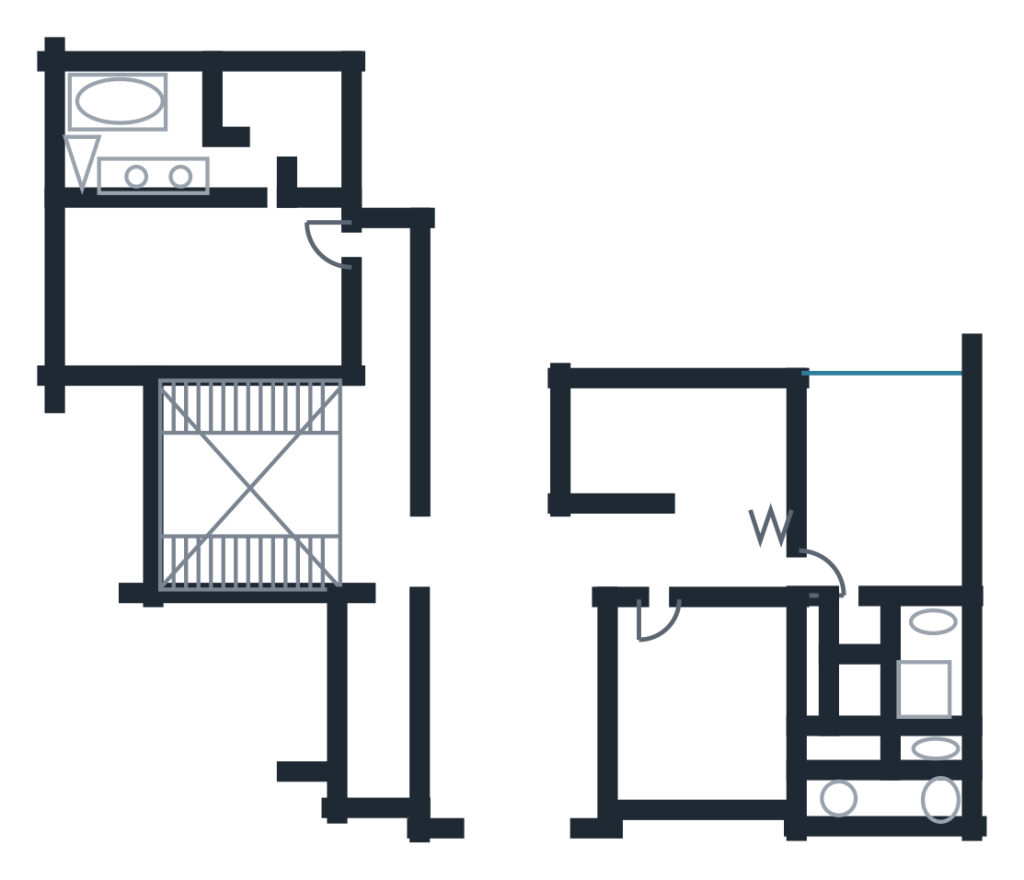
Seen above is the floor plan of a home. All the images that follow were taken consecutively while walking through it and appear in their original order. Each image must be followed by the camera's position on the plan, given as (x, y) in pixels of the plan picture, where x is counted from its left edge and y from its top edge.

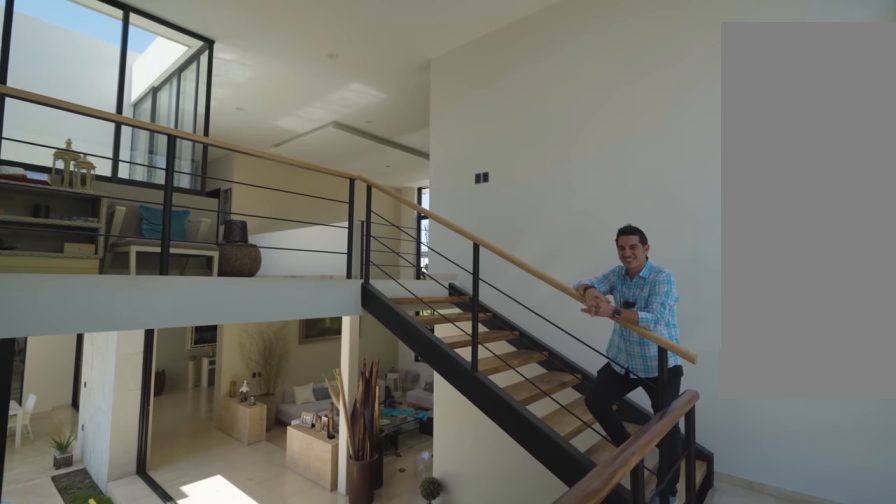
(186, 458)
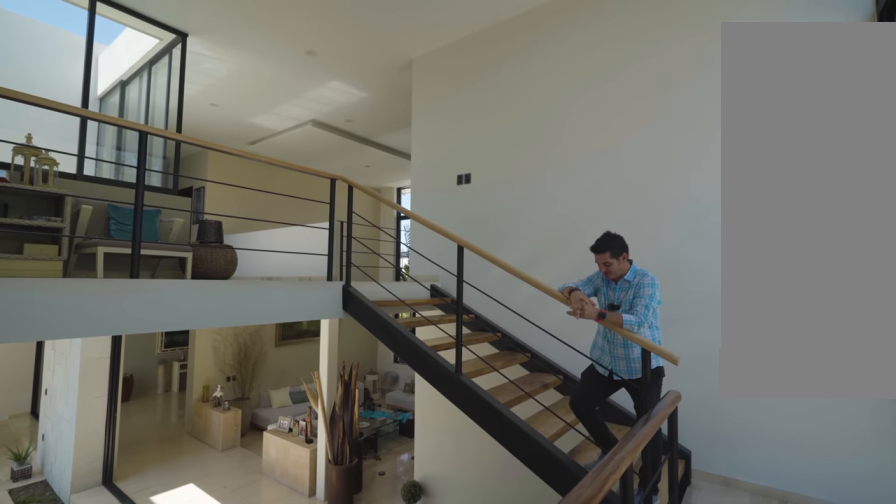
(185, 456)
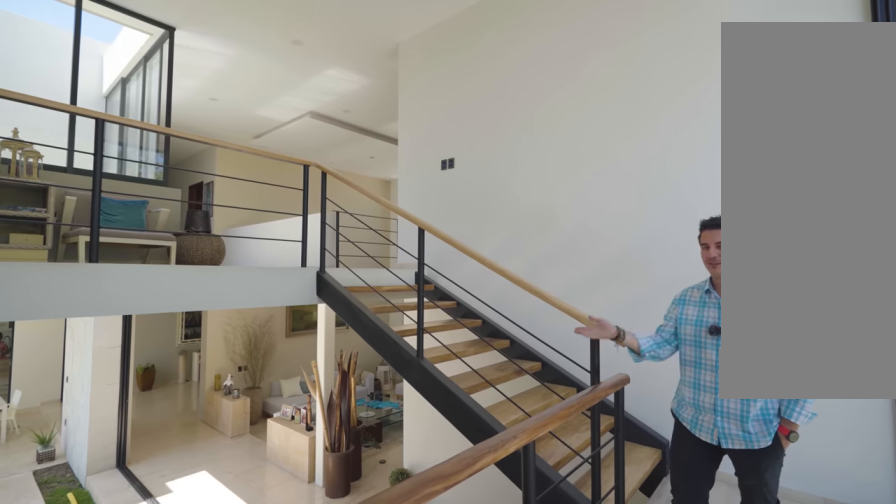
(186, 421)
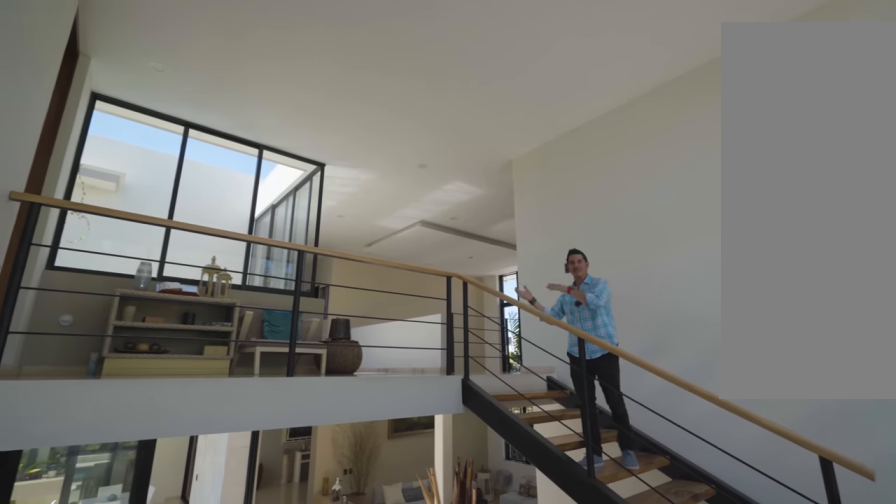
(180, 419)
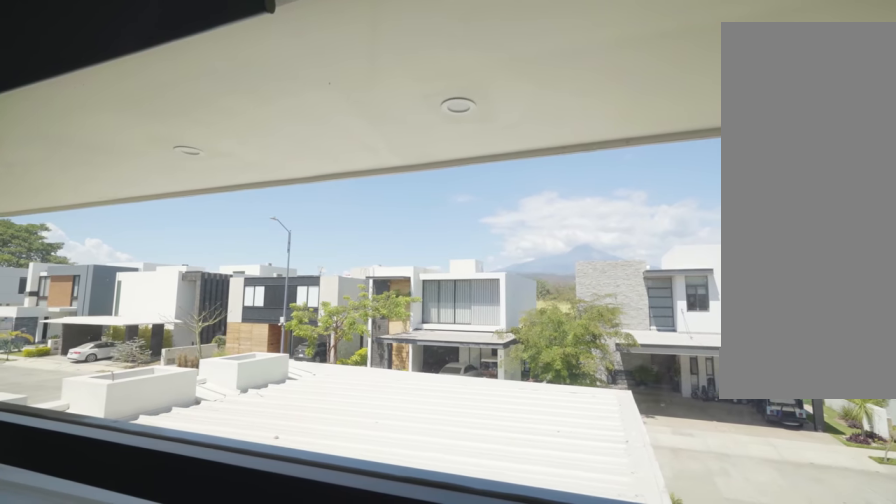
(706, 780)
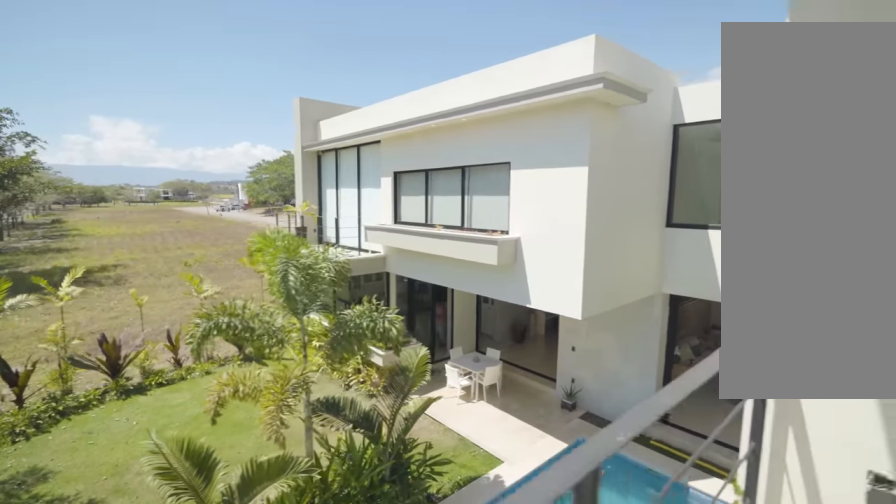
(414, 160)
